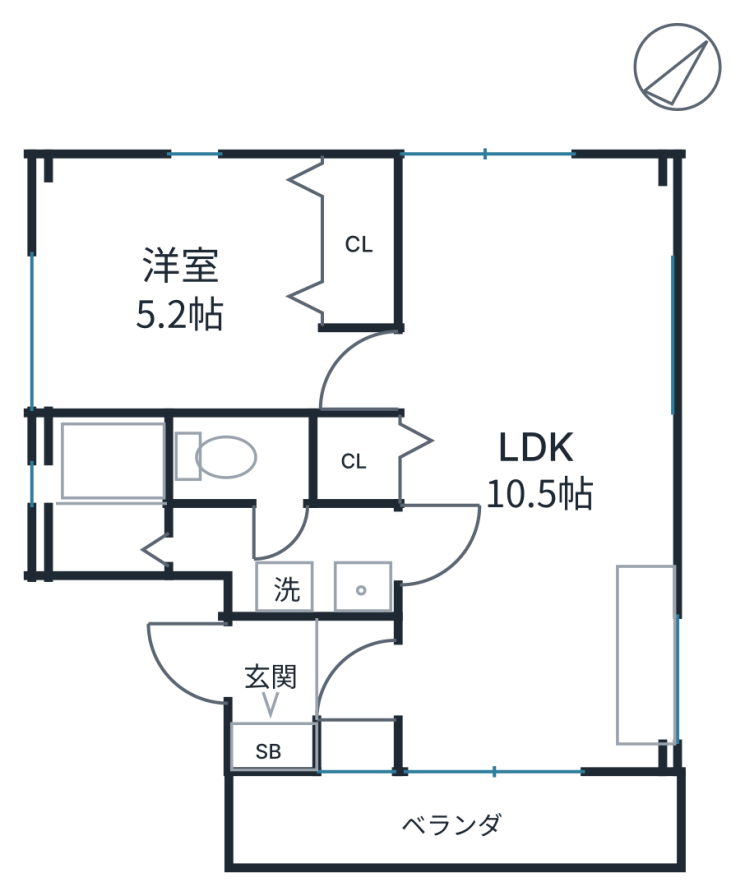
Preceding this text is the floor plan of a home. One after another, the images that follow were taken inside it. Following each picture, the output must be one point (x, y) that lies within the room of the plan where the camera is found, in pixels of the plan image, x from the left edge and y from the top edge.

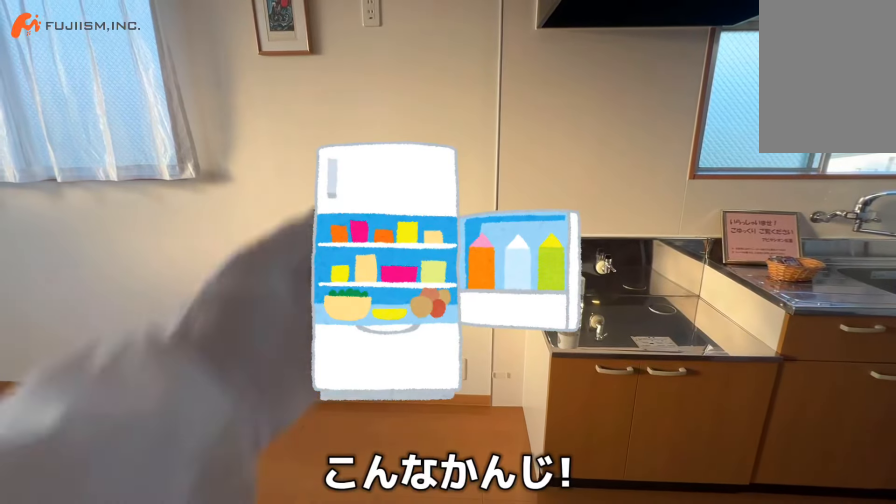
(639, 510)
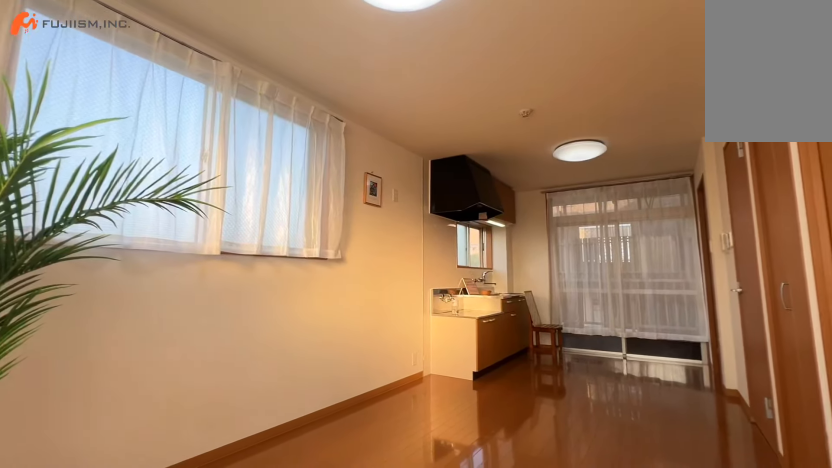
(514, 460)
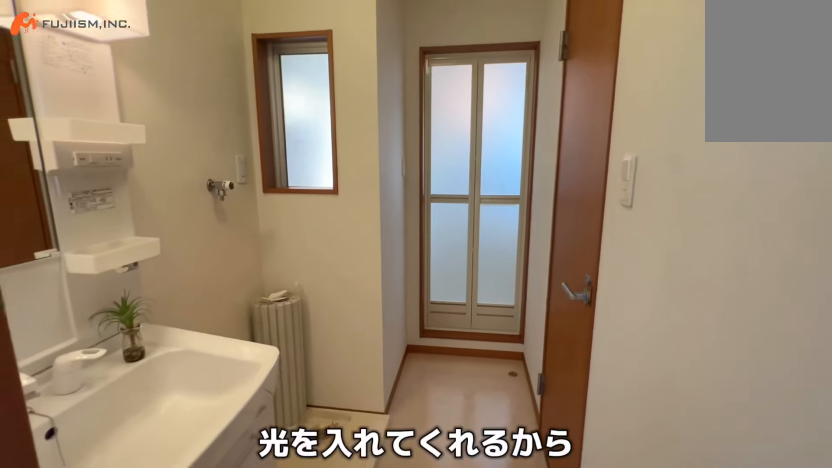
(319, 548)
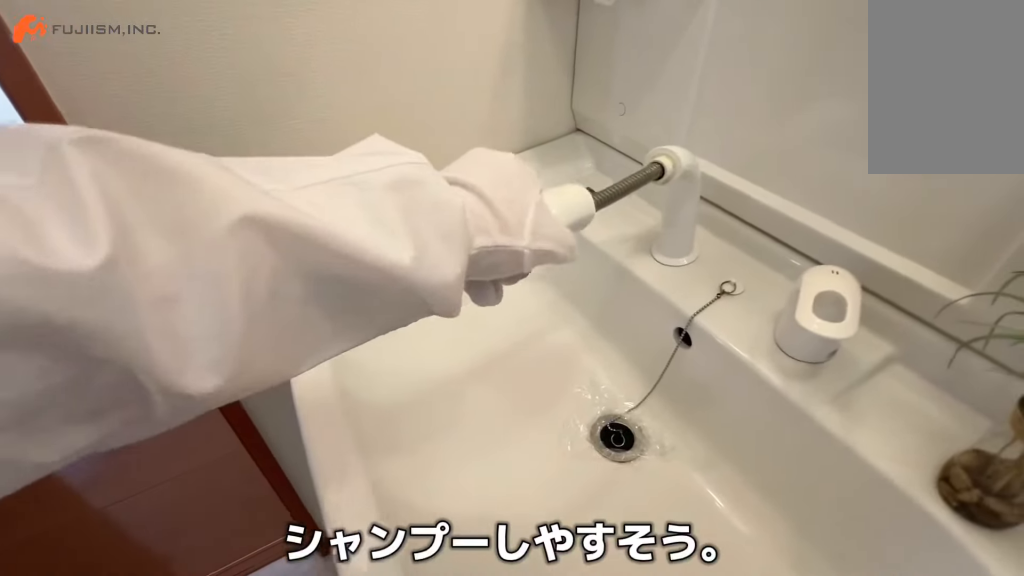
(323, 550)
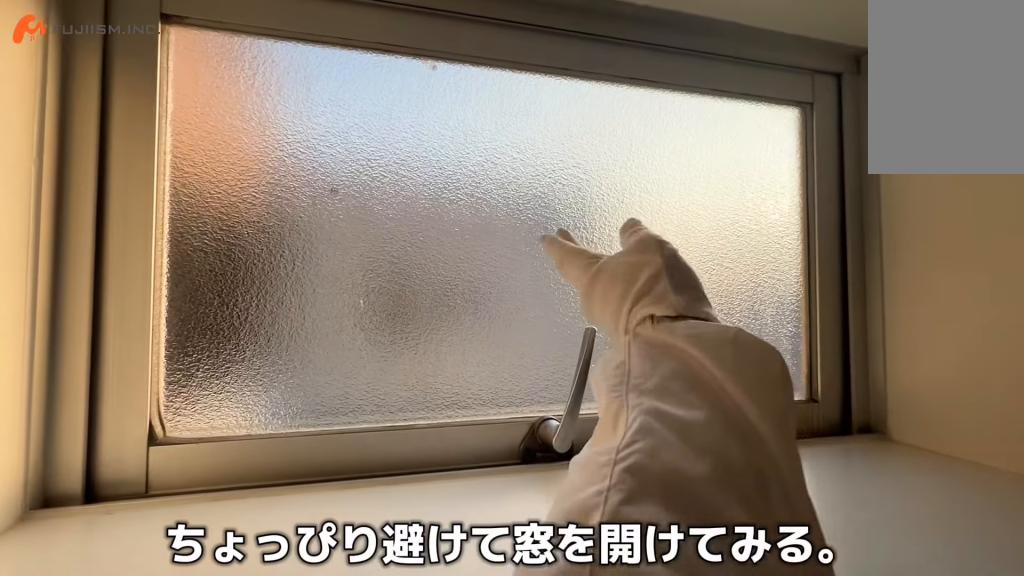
(111, 505)
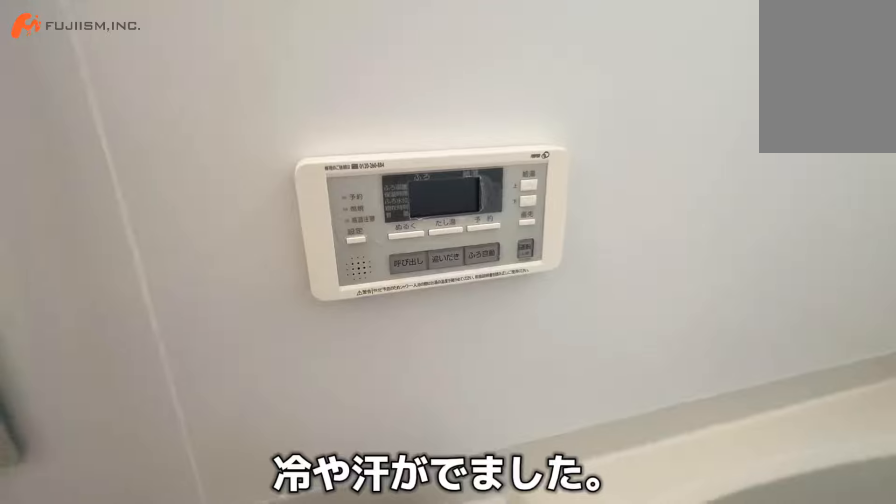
(111, 504)
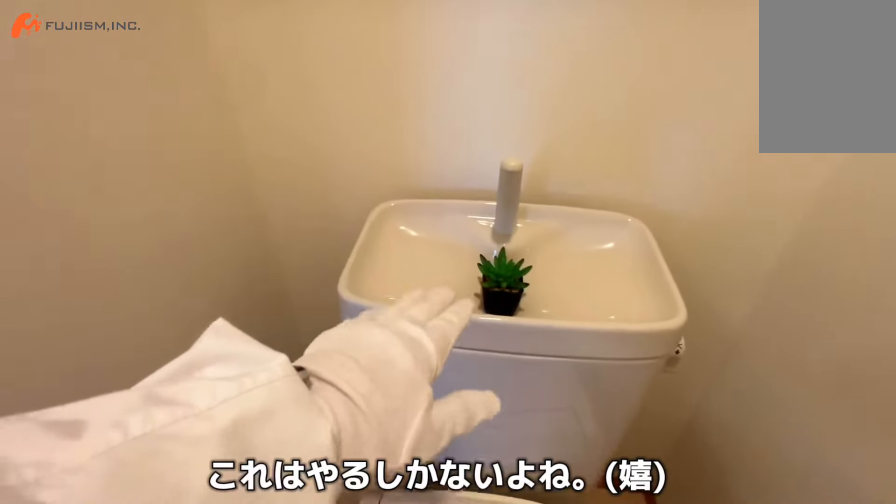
(254, 455)
